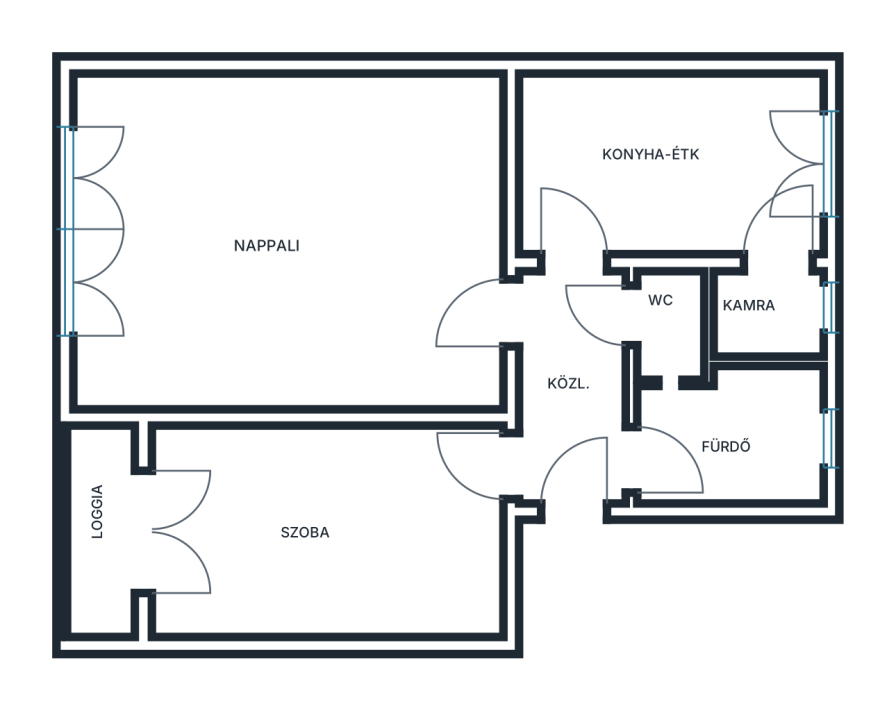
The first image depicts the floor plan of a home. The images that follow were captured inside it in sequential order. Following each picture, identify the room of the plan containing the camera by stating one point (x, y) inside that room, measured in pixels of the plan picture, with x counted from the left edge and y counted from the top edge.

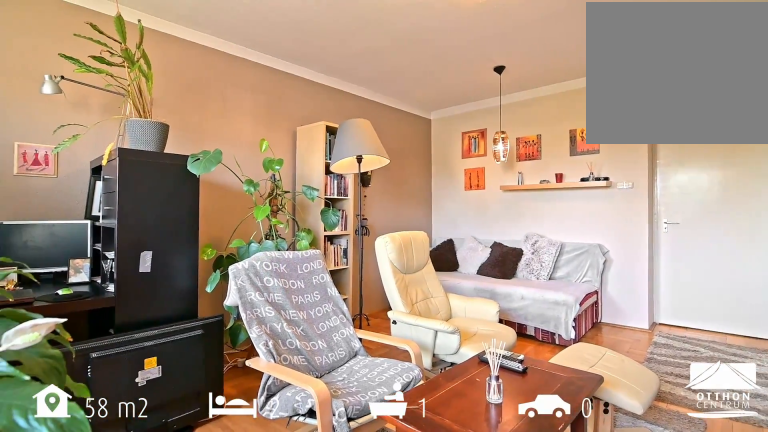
(291, 241)
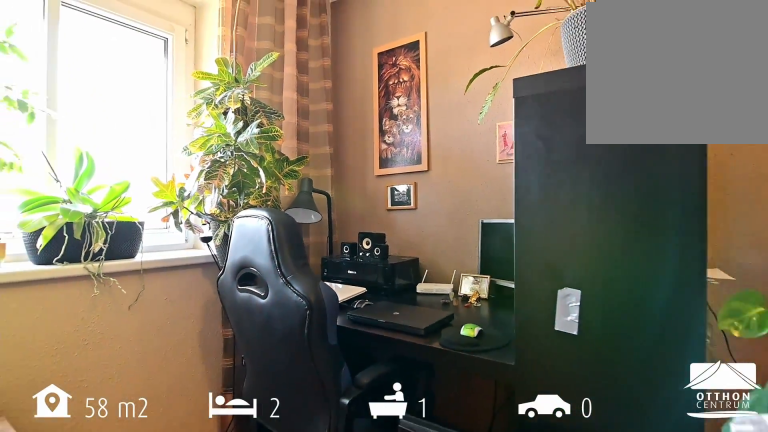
(291, 241)
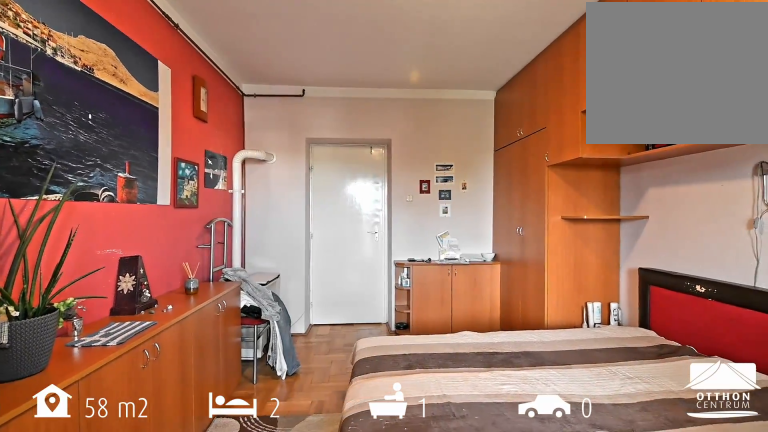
(330, 533)
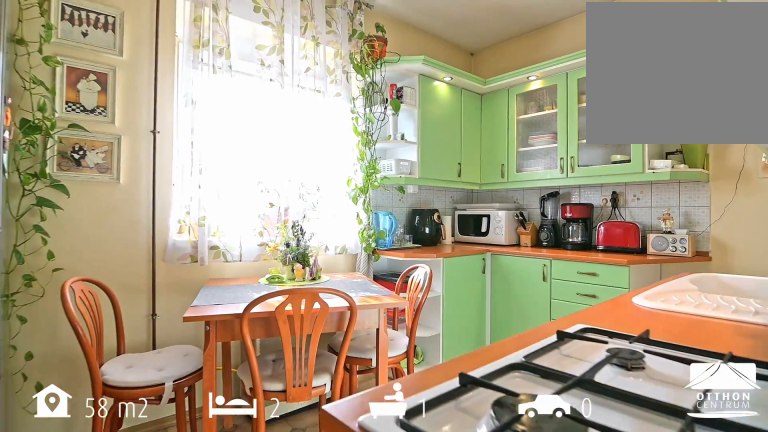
(673, 164)
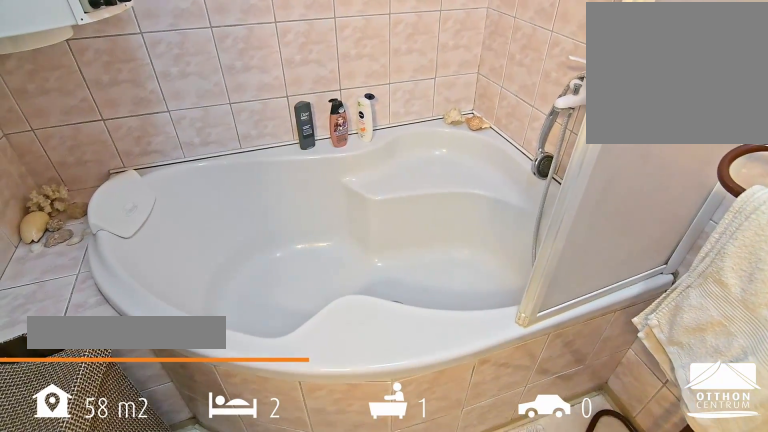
(734, 441)
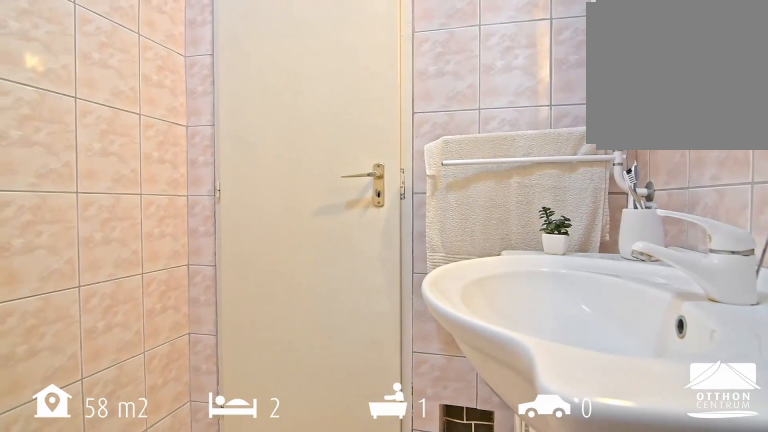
(735, 441)
